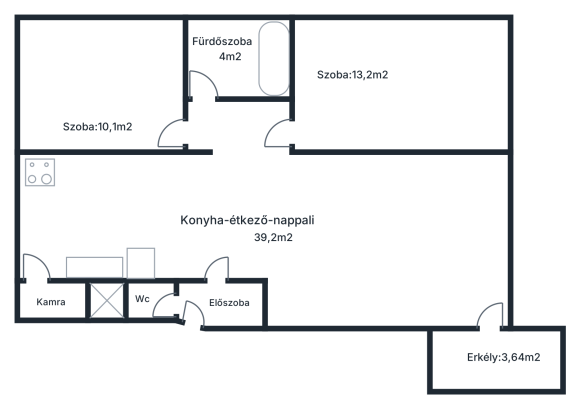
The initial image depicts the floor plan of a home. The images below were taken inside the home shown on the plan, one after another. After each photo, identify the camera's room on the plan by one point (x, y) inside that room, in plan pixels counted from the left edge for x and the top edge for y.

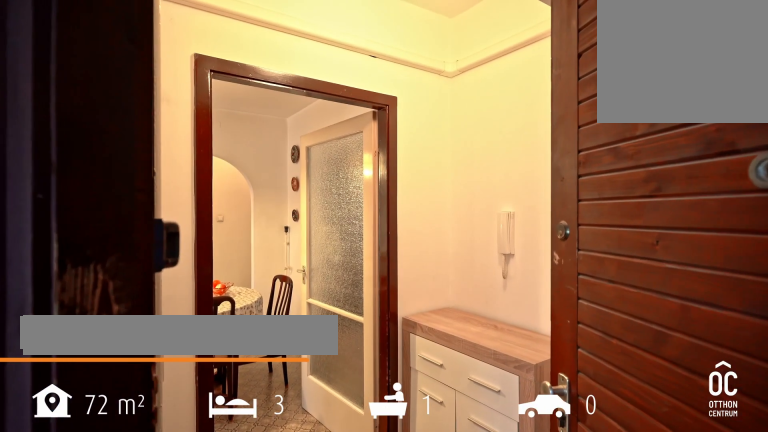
(223, 302)
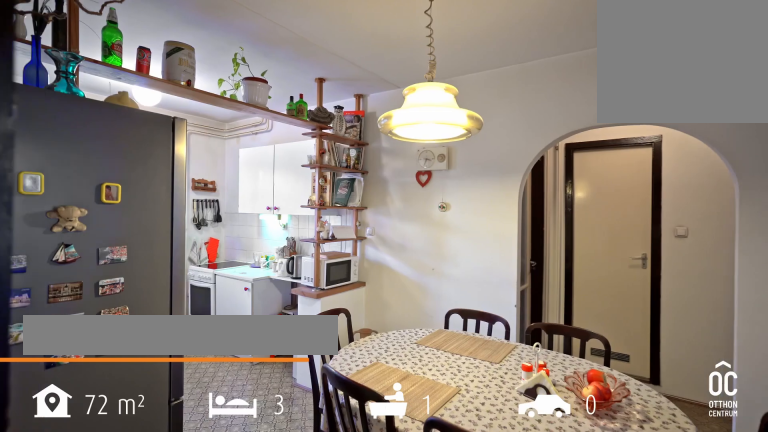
(130, 206)
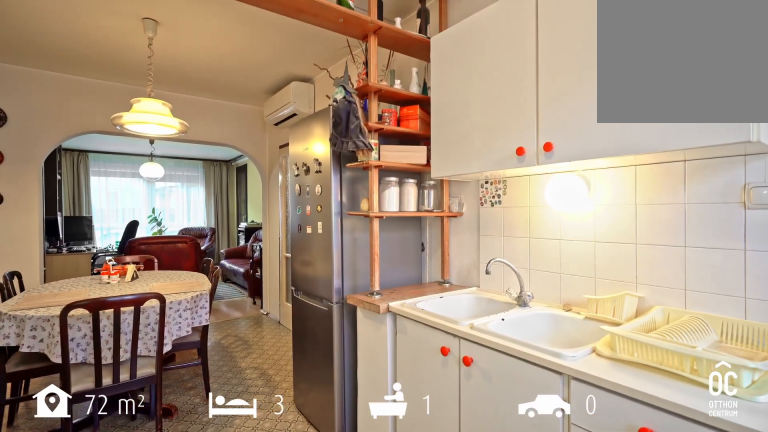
(130, 206)
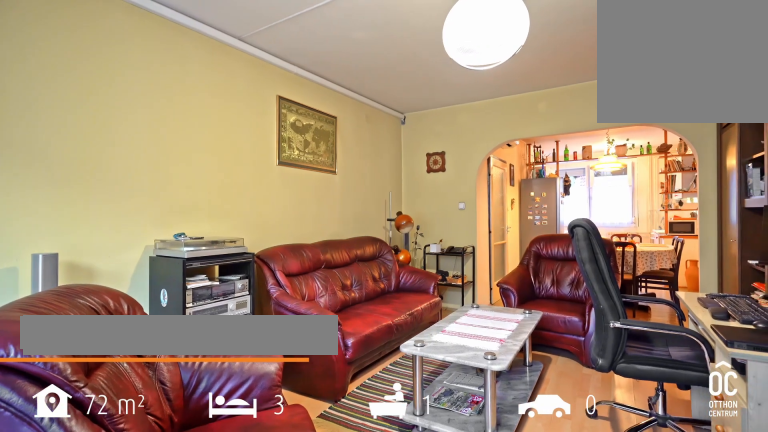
(380, 206)
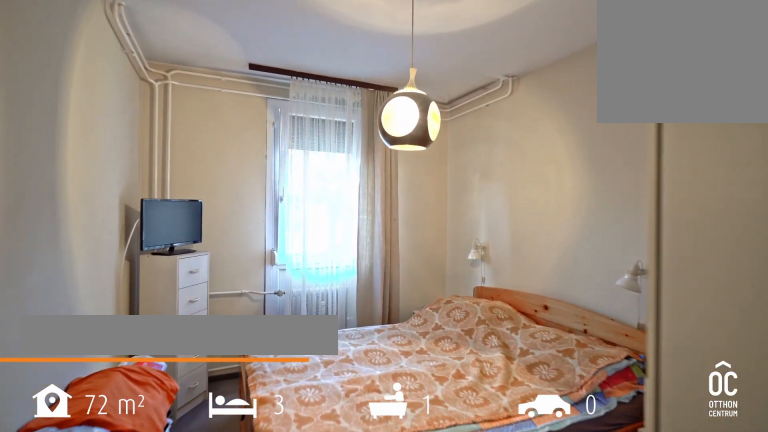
(110, 73)
